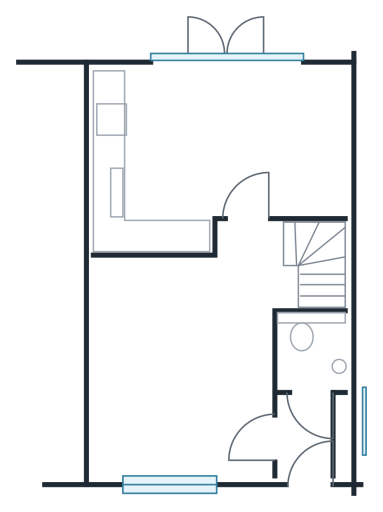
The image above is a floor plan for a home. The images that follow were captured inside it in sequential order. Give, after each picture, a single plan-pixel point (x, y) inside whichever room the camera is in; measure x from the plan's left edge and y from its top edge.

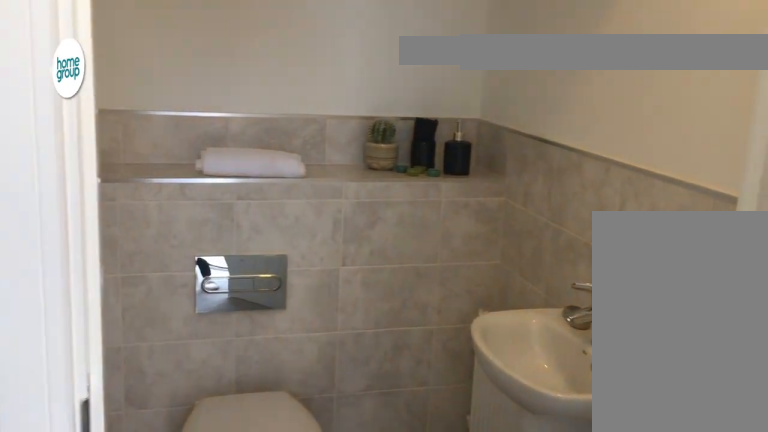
(312, 351)
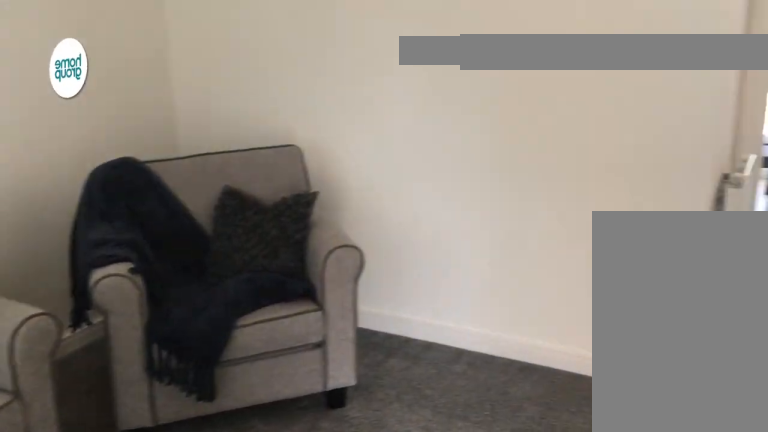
(183, 356)
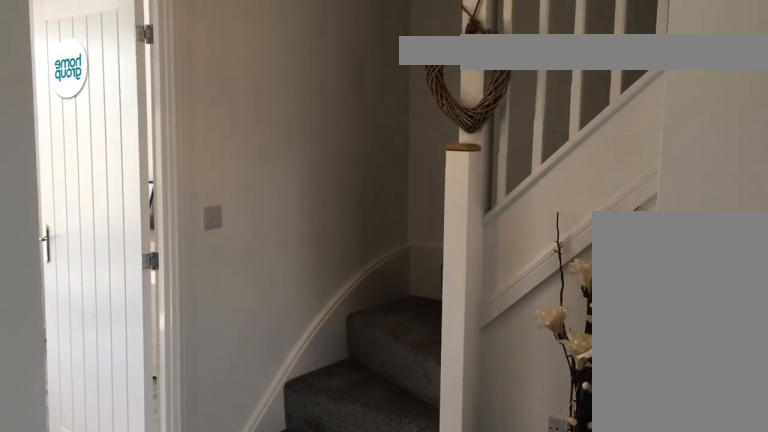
(183, 356)
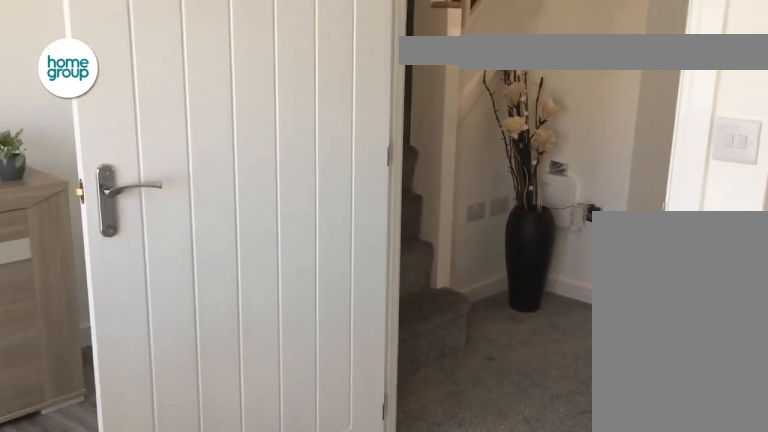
(220, 150)
